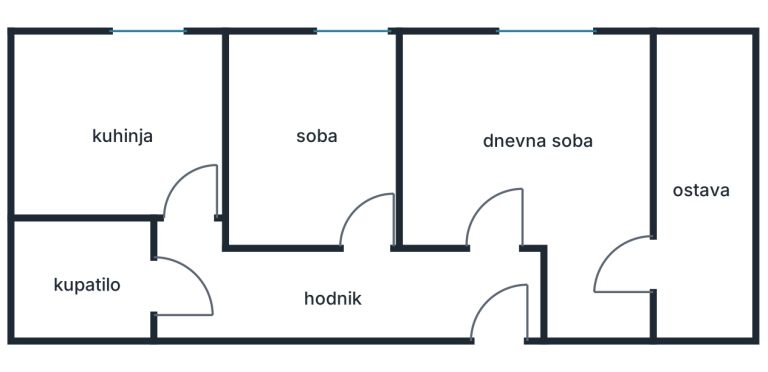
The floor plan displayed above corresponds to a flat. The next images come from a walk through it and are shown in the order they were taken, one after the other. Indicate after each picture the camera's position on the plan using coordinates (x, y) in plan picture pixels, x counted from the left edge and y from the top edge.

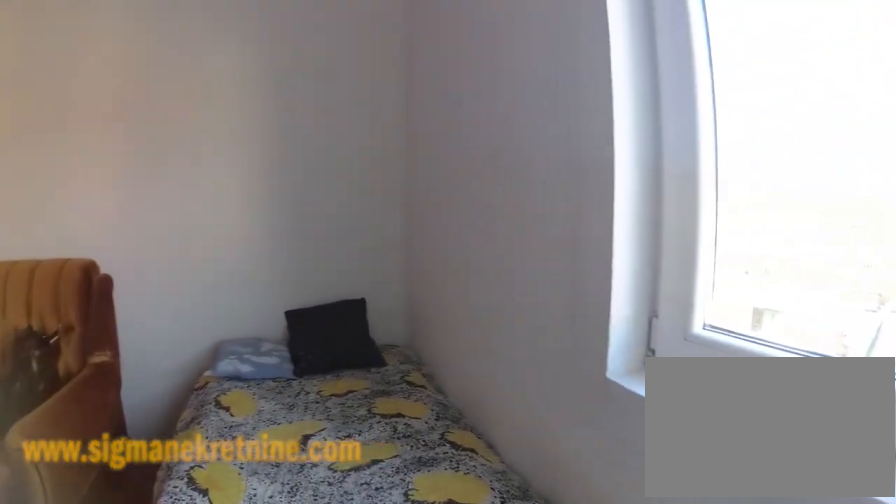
(374, 78)
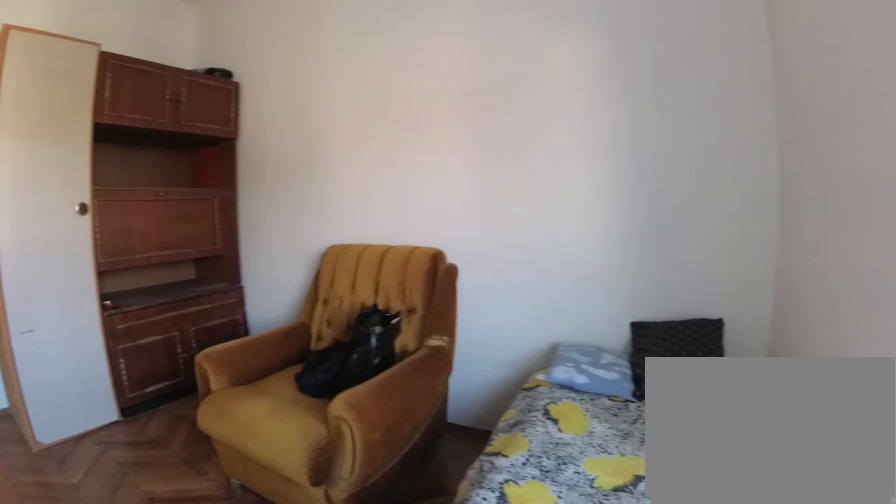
(361, 64)
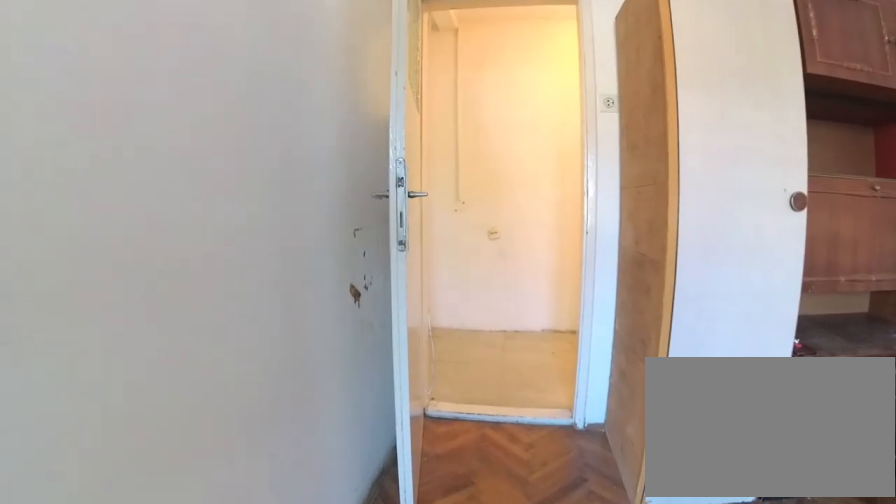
(348, 84)
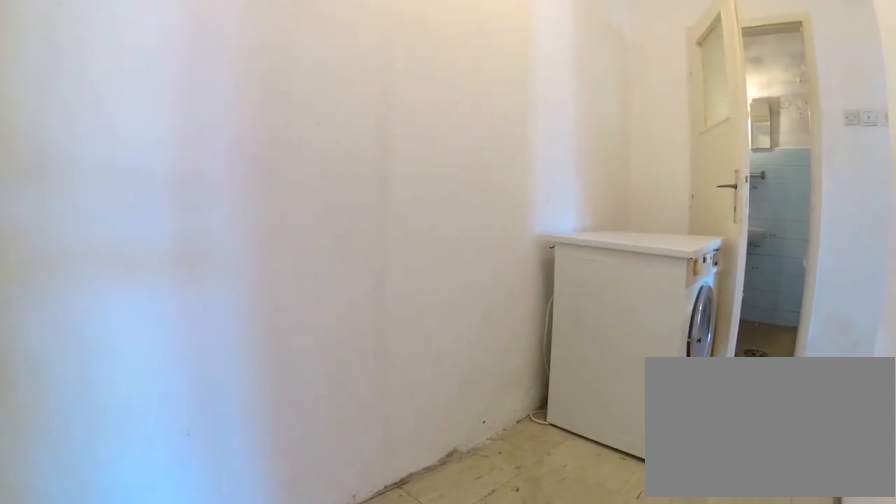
(374, 269)
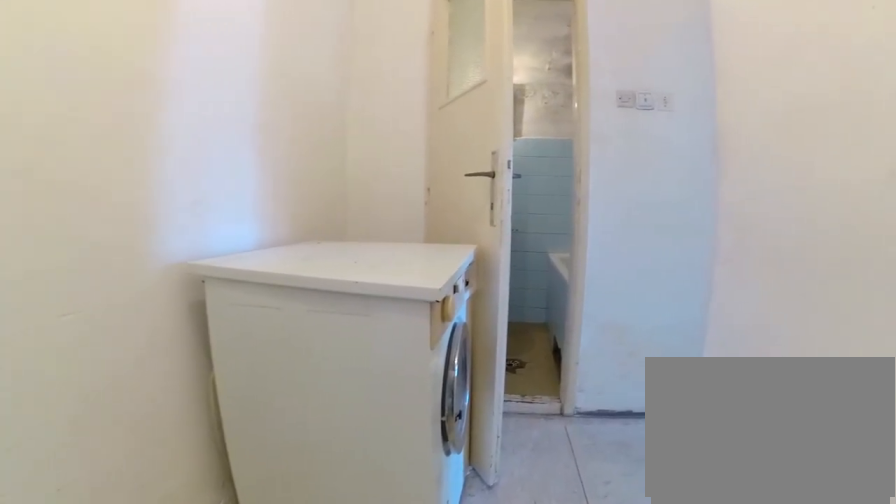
(328, 277)
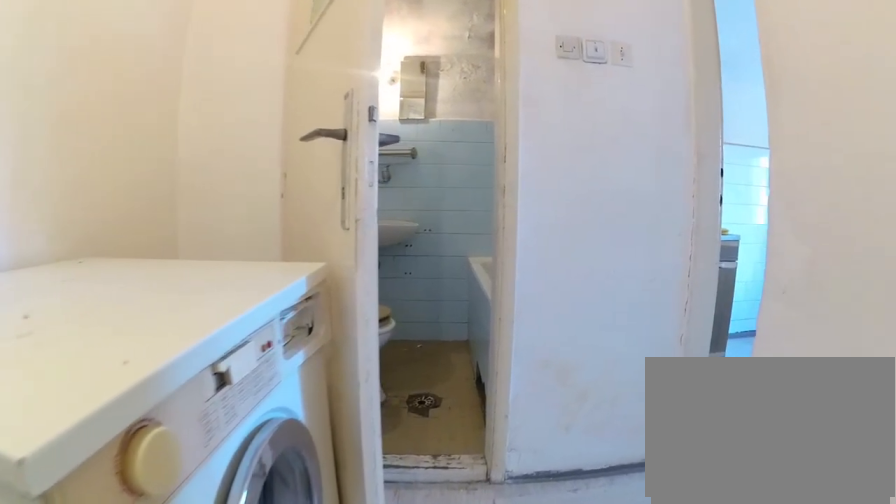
(286, 277)
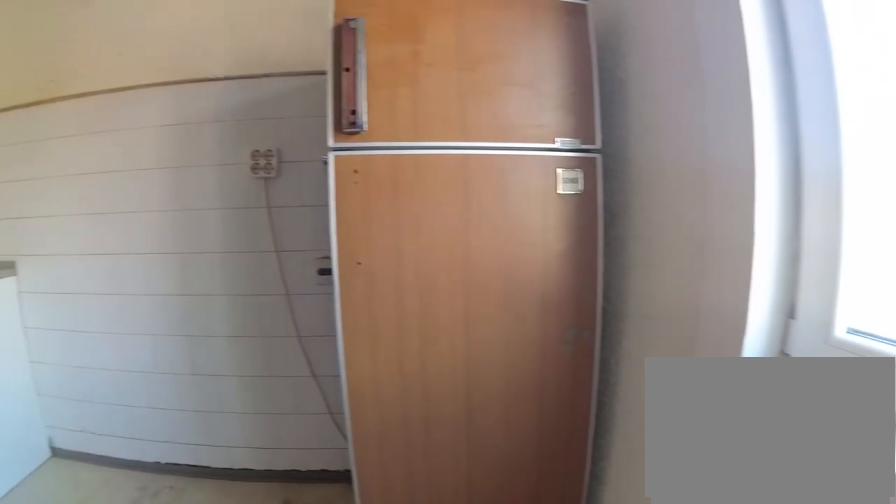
(170, 76)
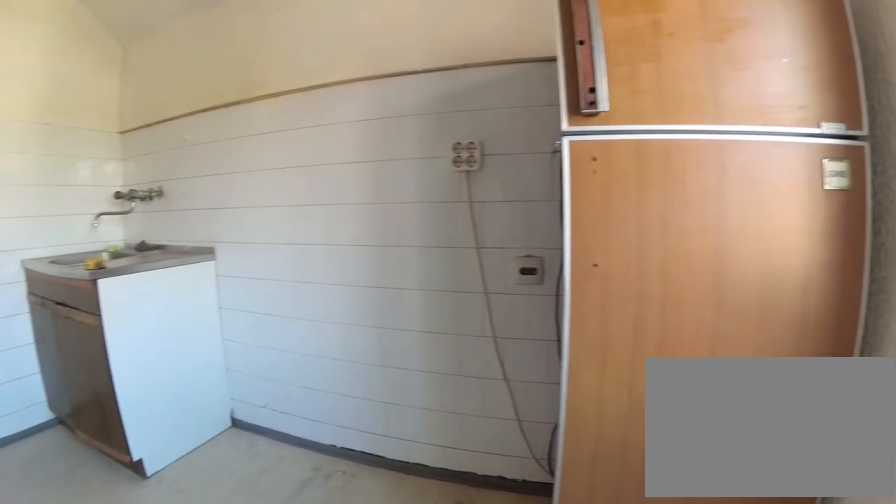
(177, 69)
